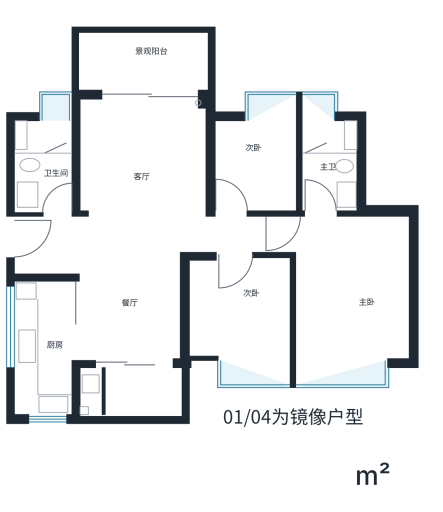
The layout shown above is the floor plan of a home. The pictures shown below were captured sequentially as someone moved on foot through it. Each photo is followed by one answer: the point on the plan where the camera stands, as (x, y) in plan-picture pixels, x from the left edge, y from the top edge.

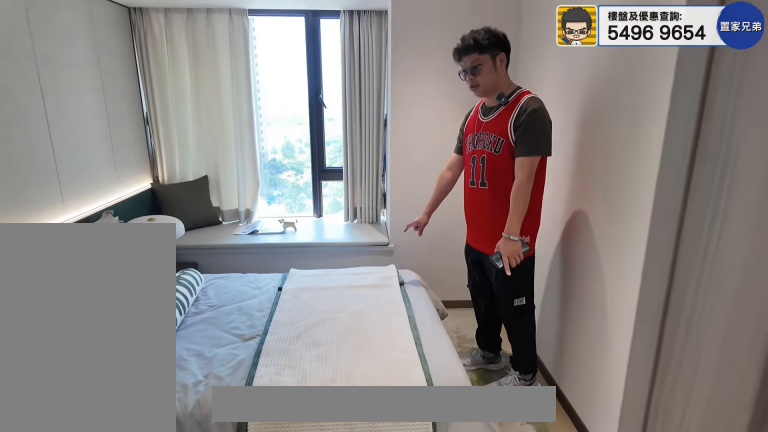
(232, 321)
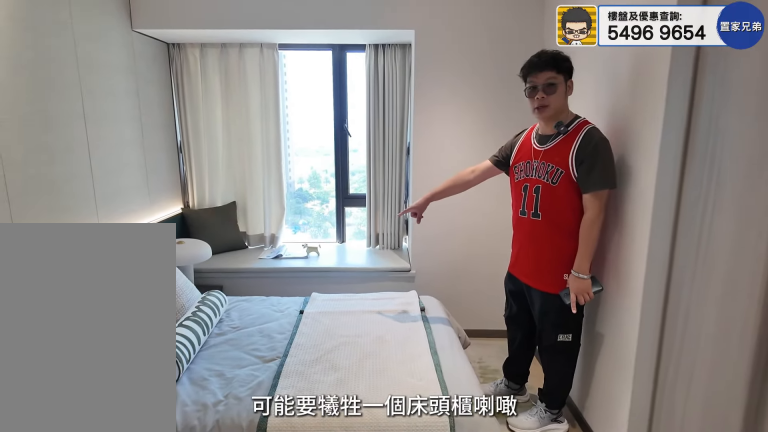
(233, 326)
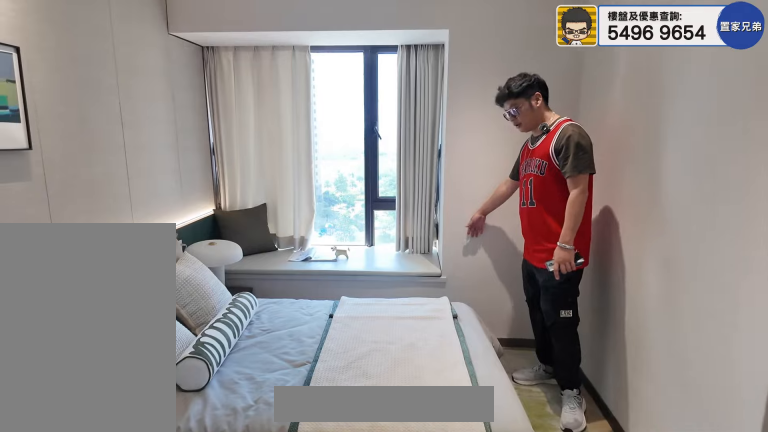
(233, 322)
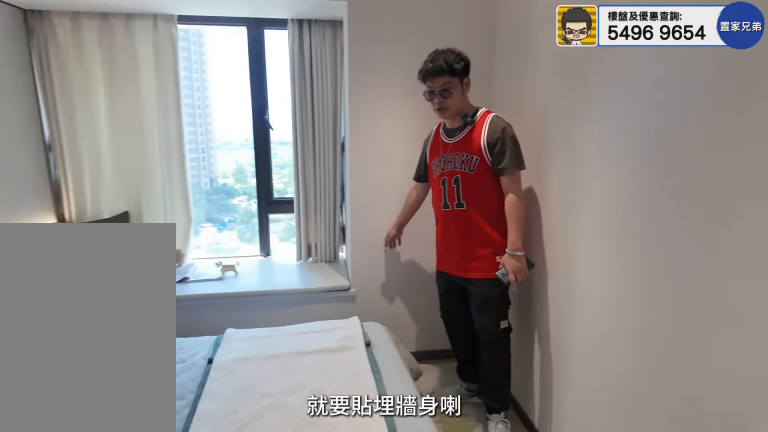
(234, 327)
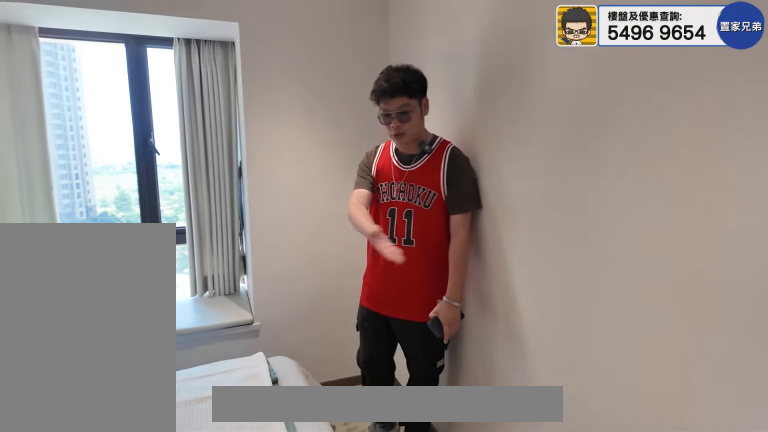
(236, 328)
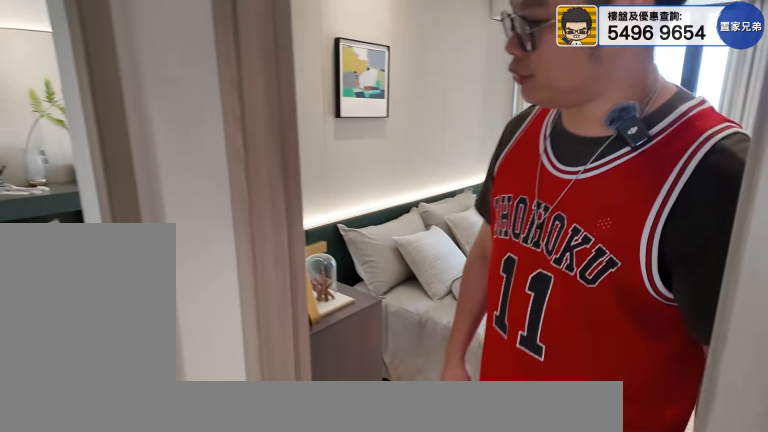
(244, 241)
